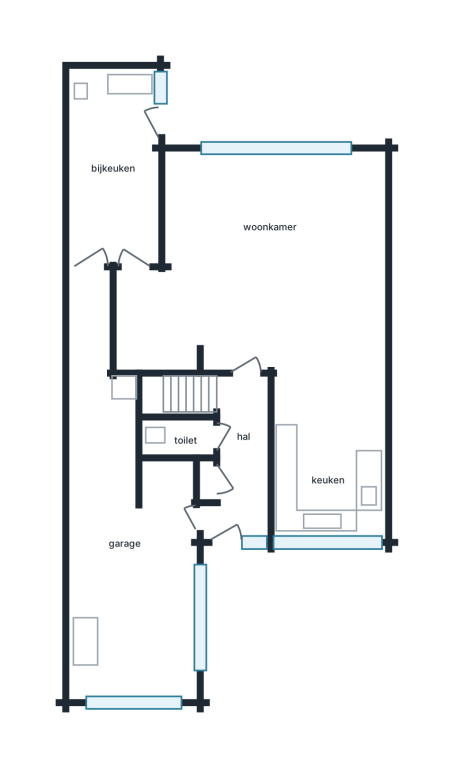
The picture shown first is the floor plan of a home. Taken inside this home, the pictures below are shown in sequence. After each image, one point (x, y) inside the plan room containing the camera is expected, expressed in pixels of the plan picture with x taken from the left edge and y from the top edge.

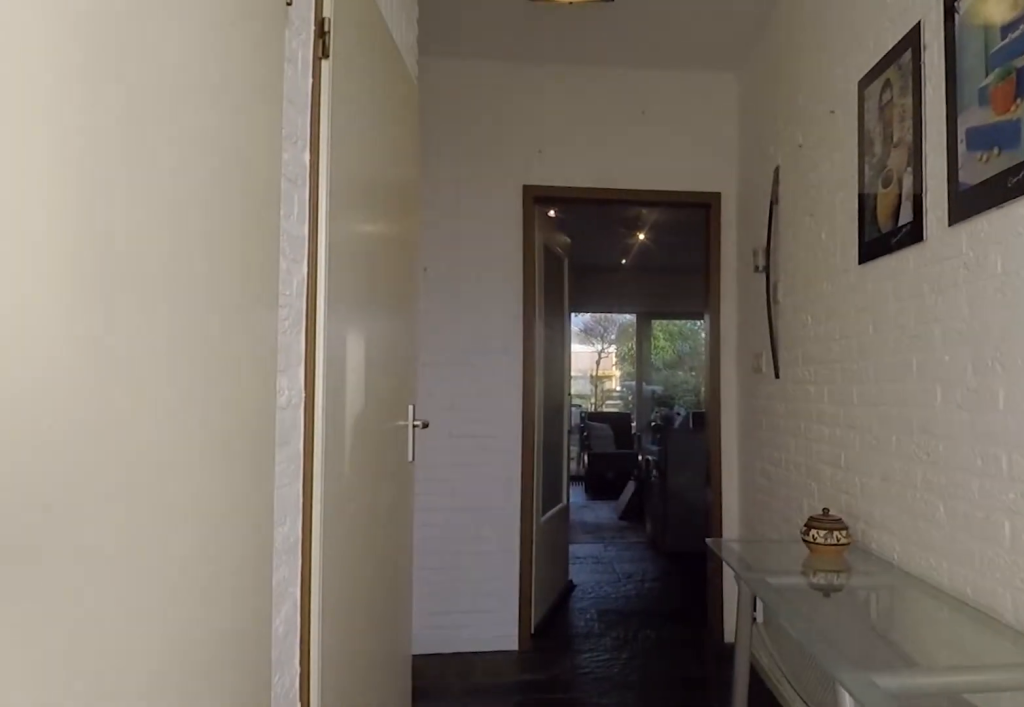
(239, 458)
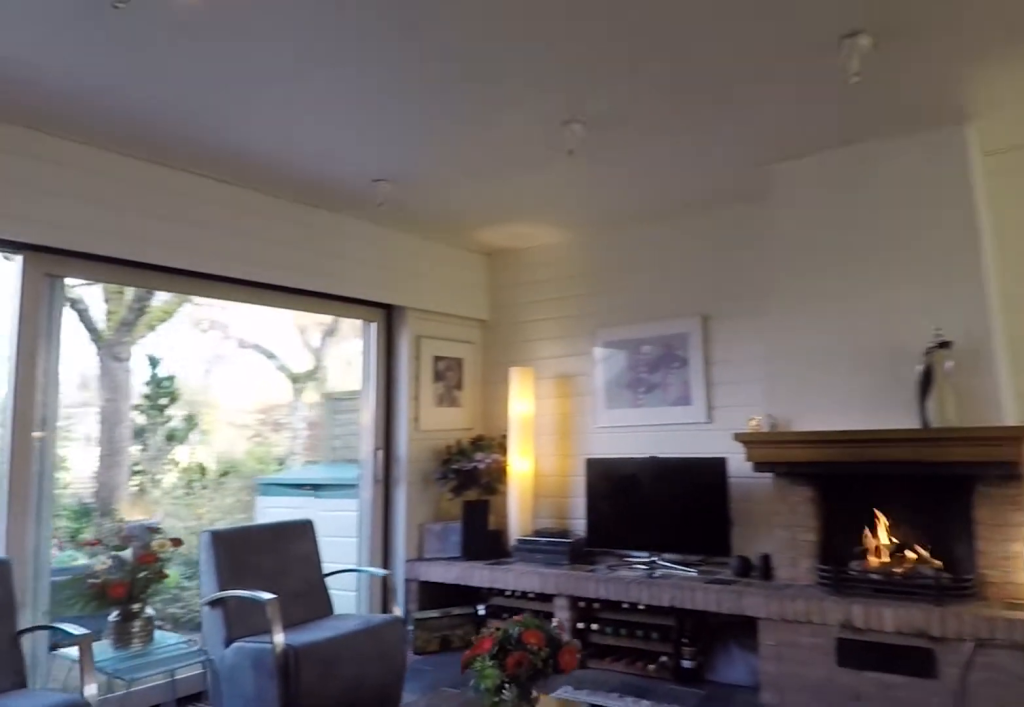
(185, 303)
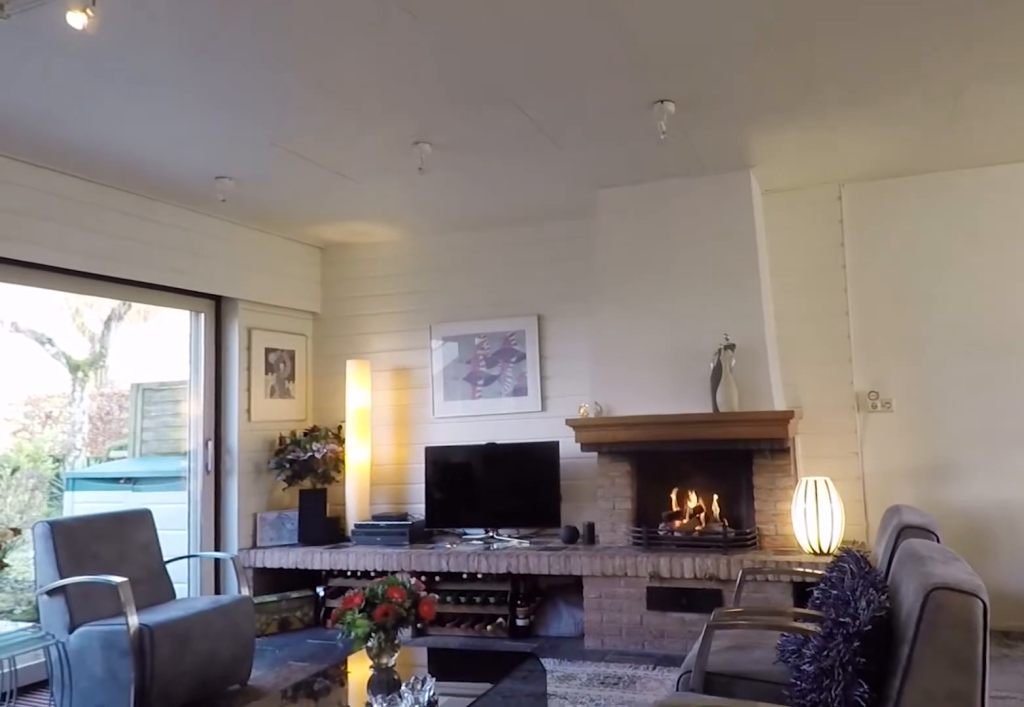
(185, 303)
